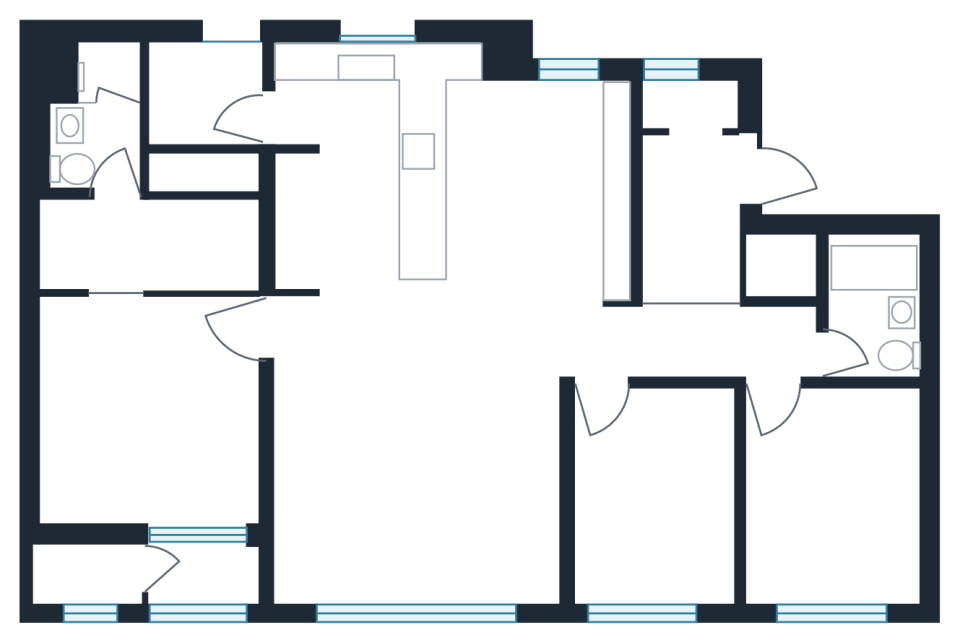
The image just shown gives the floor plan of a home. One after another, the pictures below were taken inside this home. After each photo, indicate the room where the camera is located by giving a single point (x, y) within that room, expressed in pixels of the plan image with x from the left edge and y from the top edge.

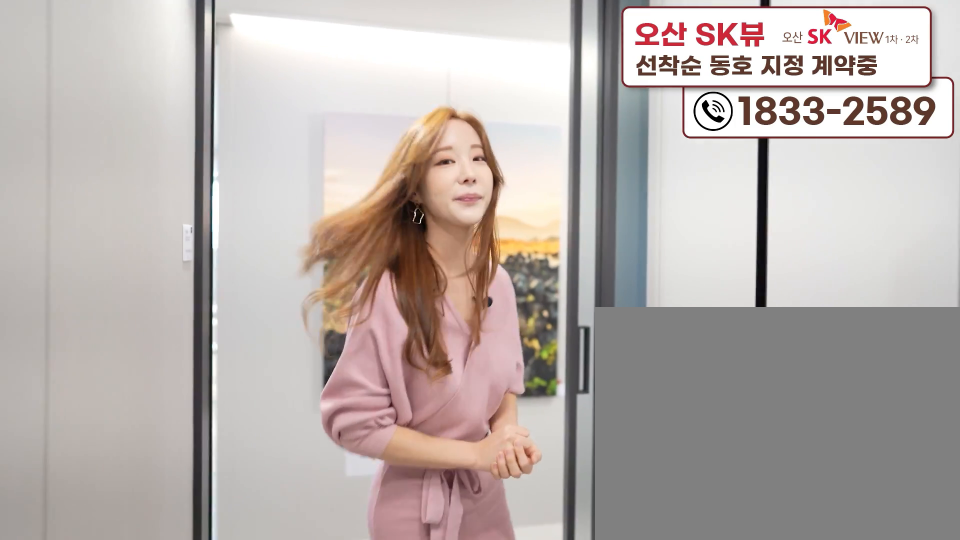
(699, 191)
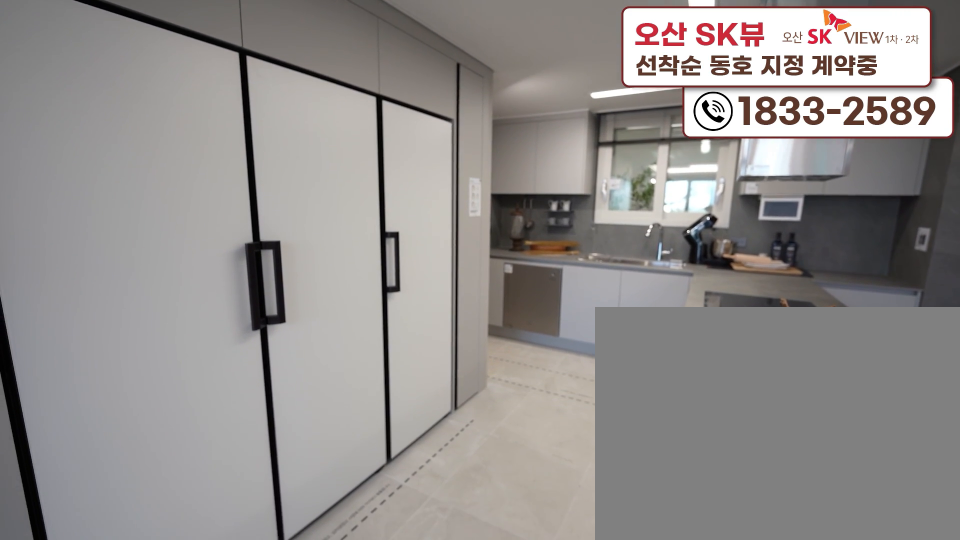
(382, 304)
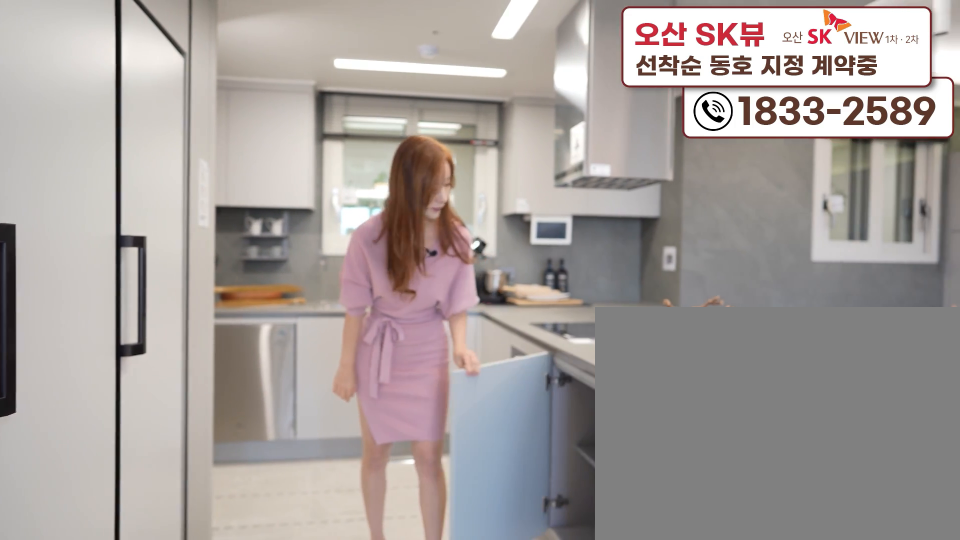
(382, 304)
